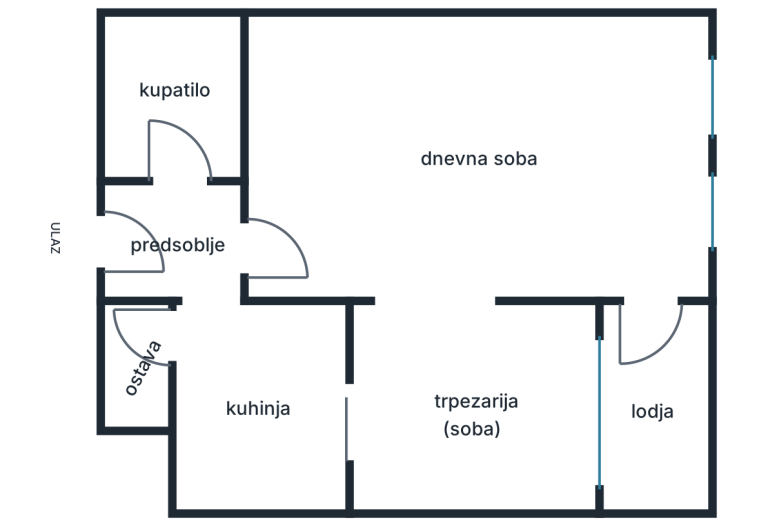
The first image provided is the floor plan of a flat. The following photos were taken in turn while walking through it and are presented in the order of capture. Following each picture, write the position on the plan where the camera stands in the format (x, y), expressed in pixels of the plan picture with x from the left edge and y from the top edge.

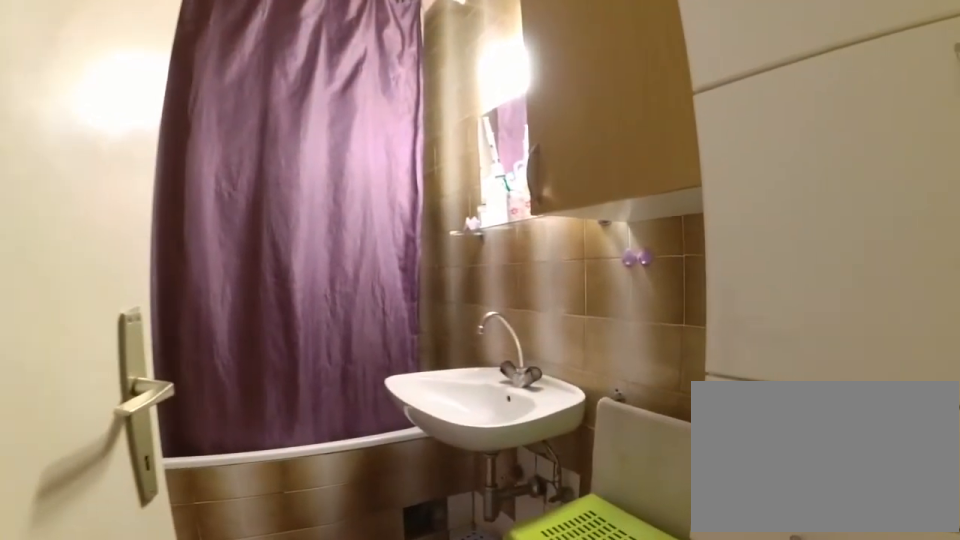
(188, 203)
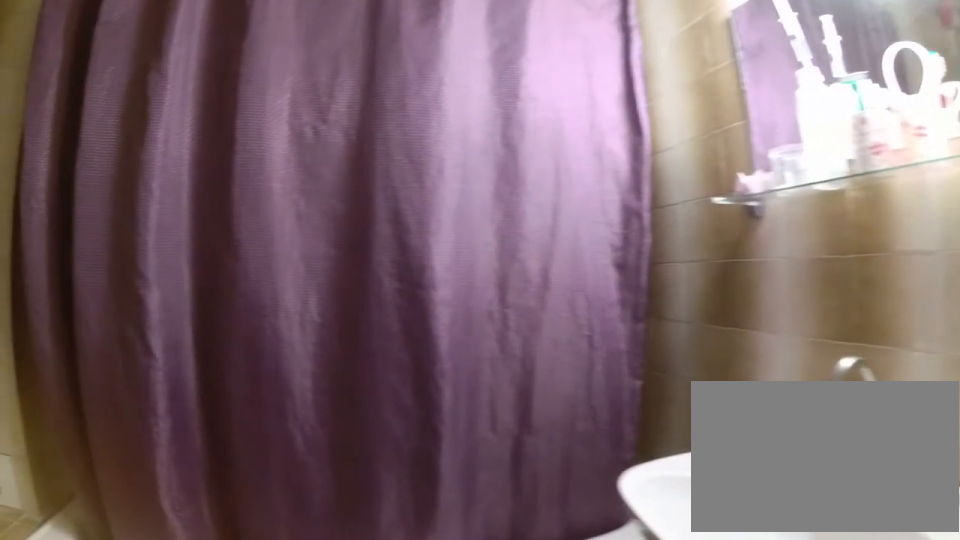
(198, 115)
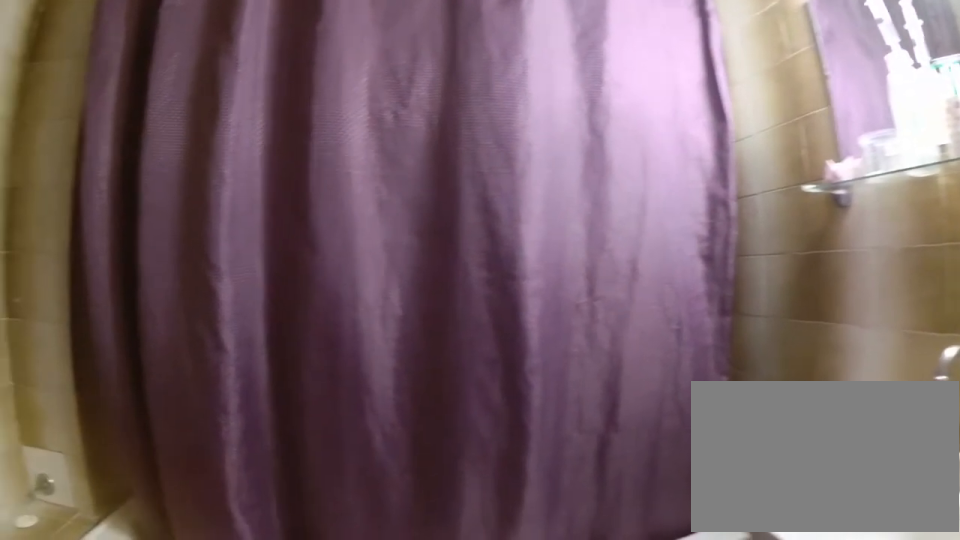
(199, 110)
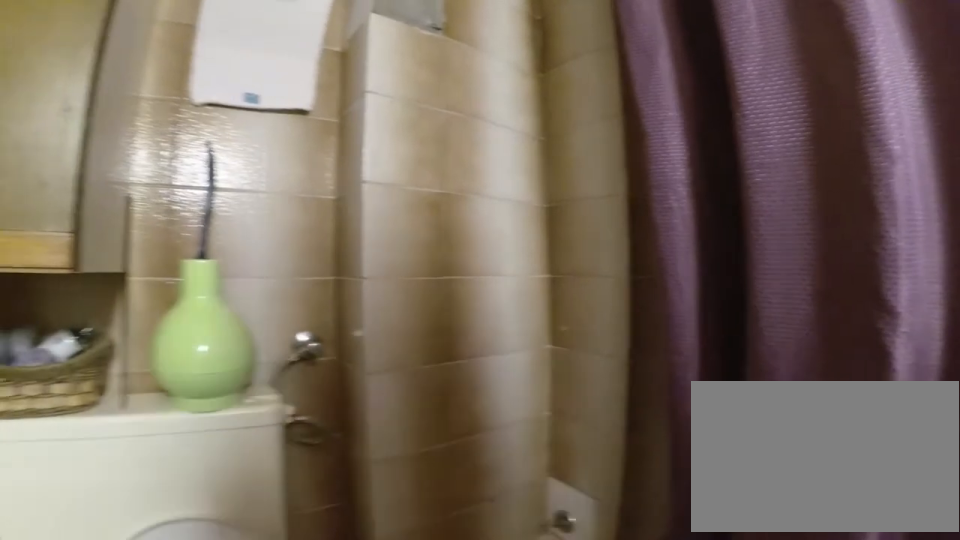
(195, 103)
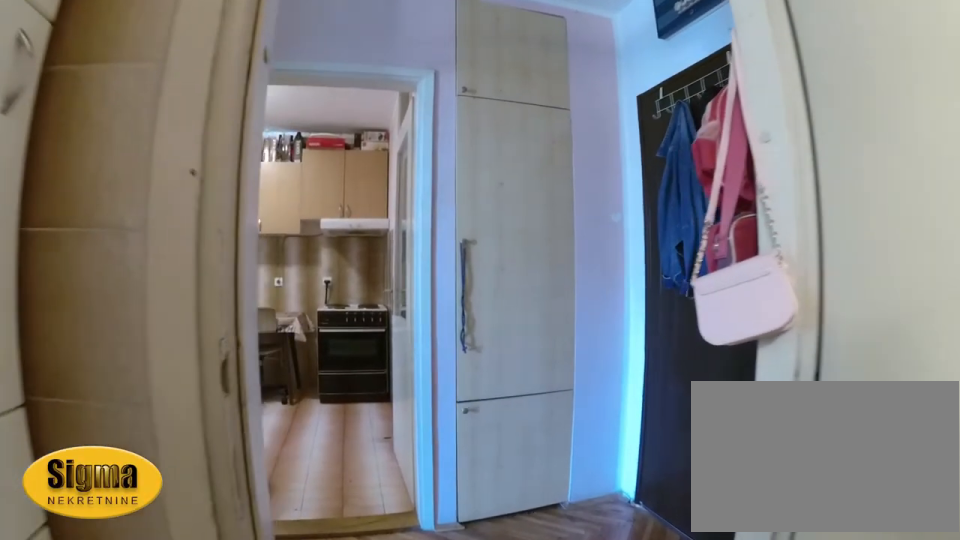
(175, 116)
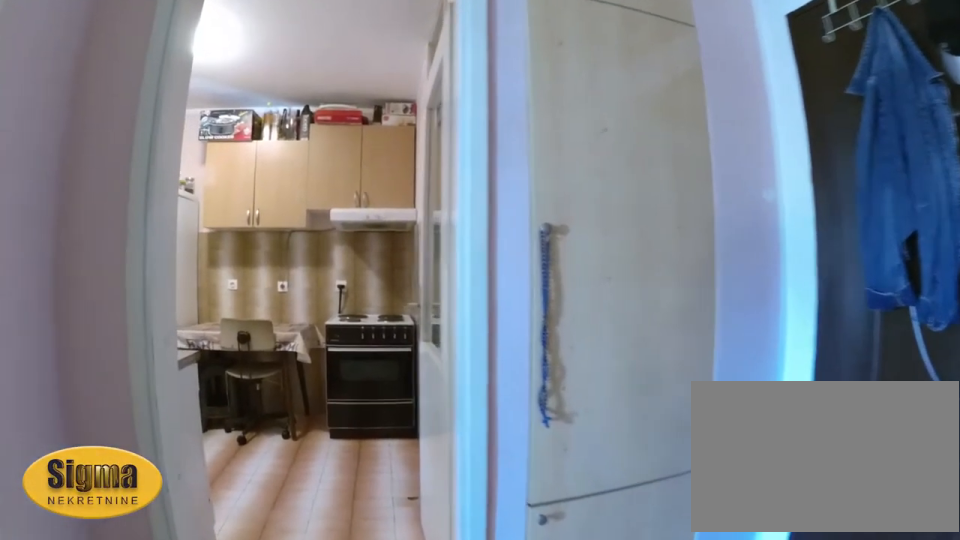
(175, 185)
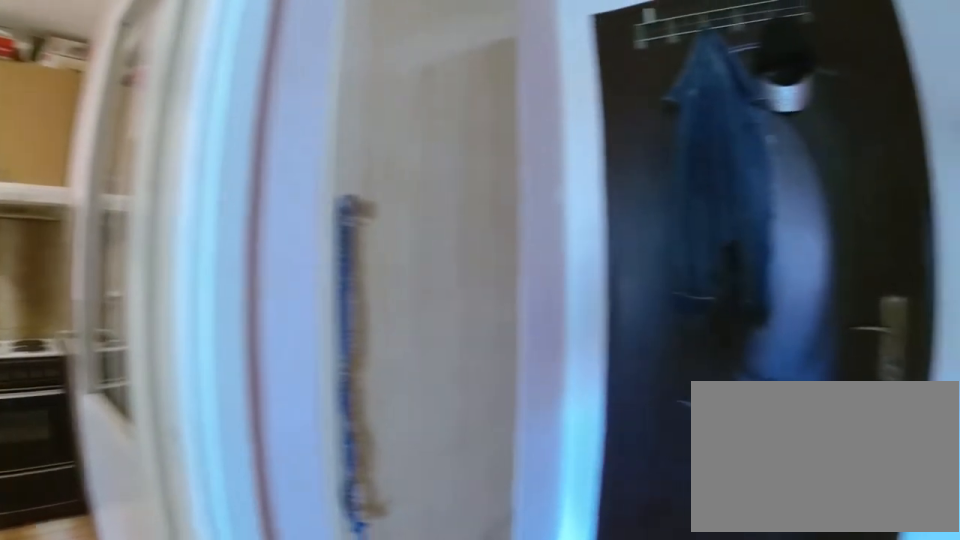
(190, 244)
